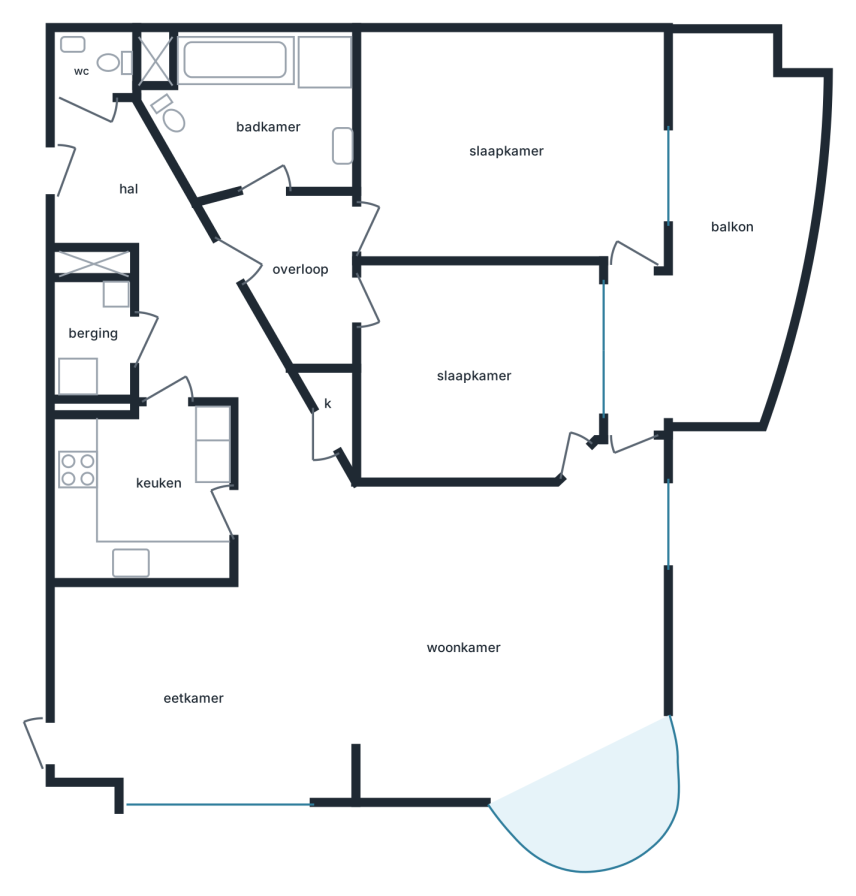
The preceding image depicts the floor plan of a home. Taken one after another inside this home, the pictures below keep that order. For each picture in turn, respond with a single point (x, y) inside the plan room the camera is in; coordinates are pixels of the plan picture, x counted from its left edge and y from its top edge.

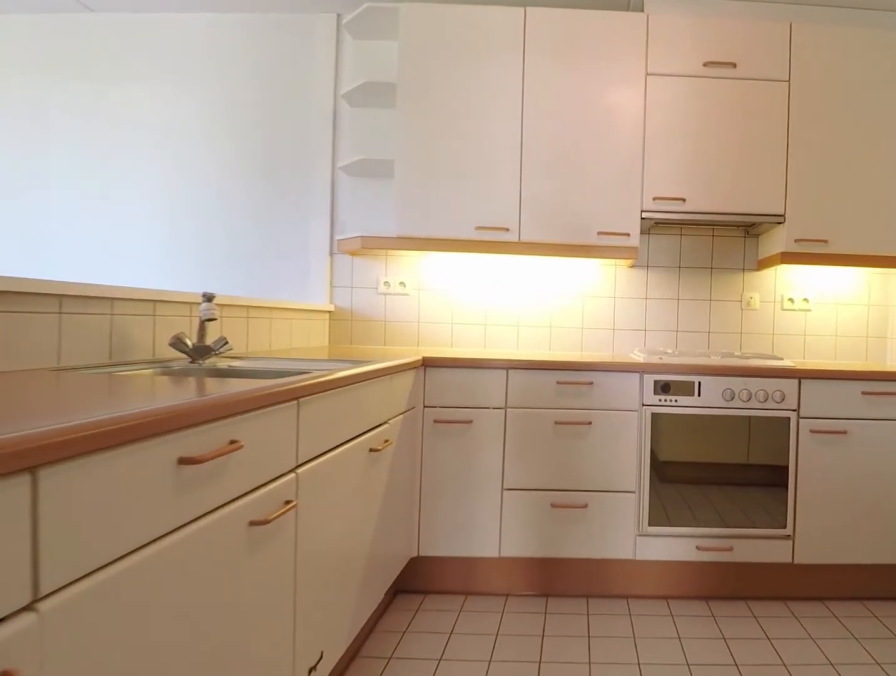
(118, 531)
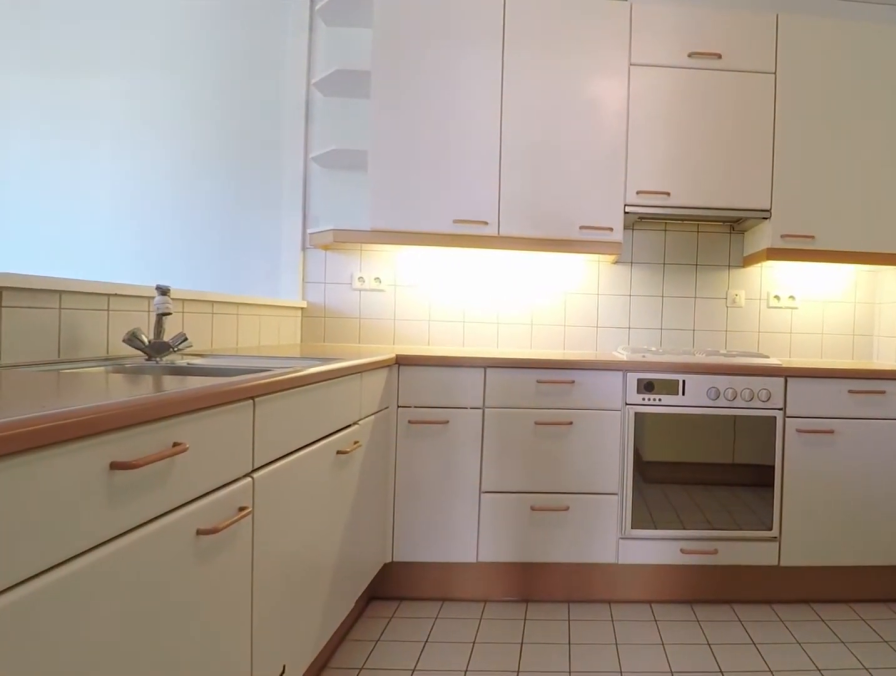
(118, 531)
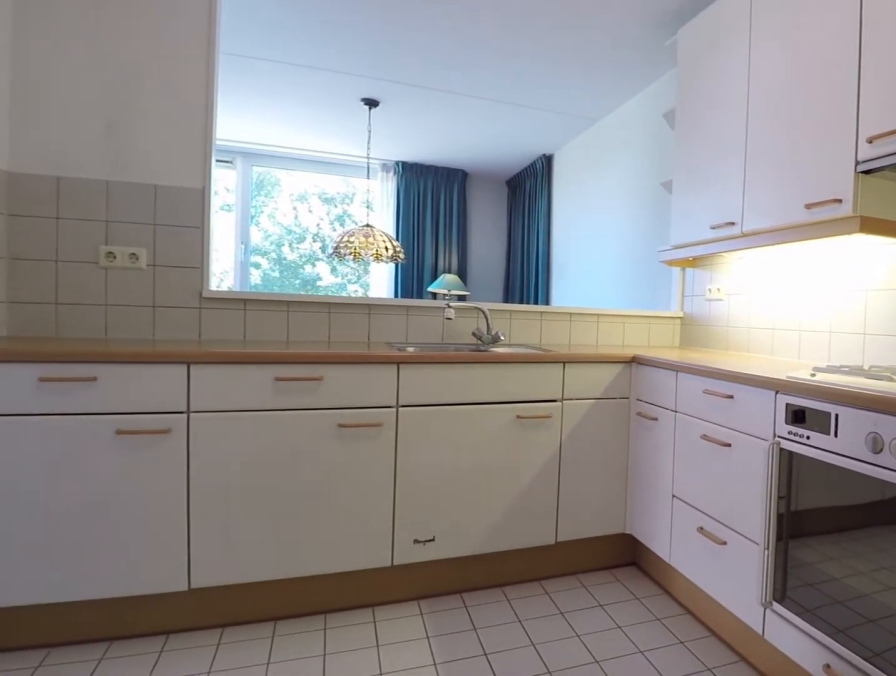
(118, 531)
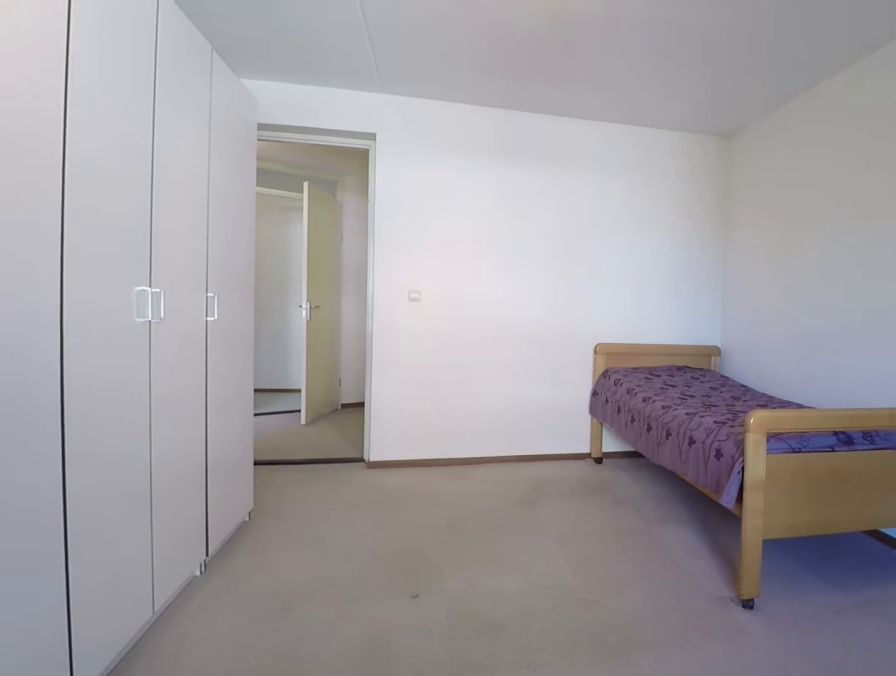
(511, 148)
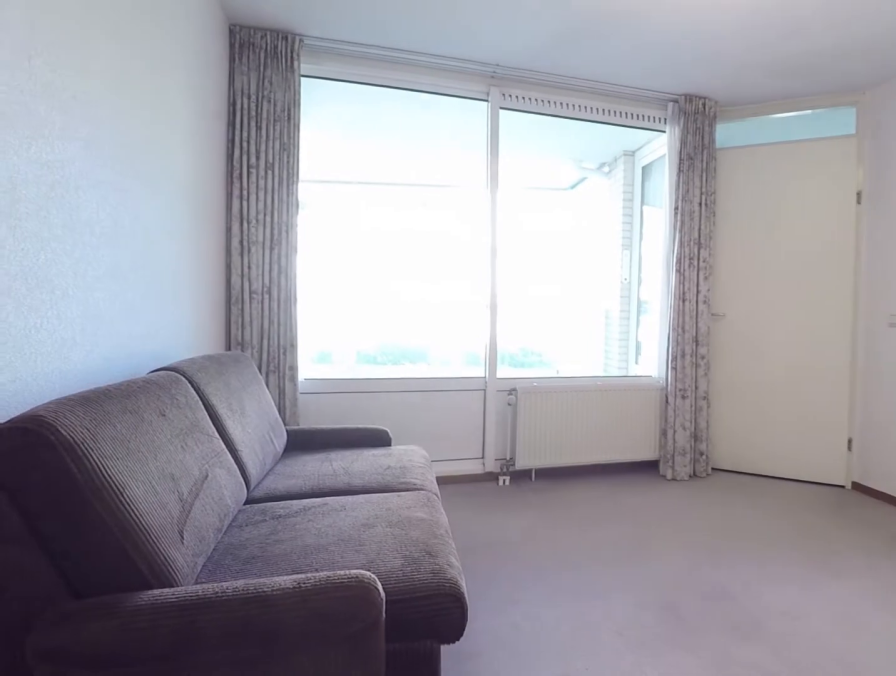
(476, 372)
